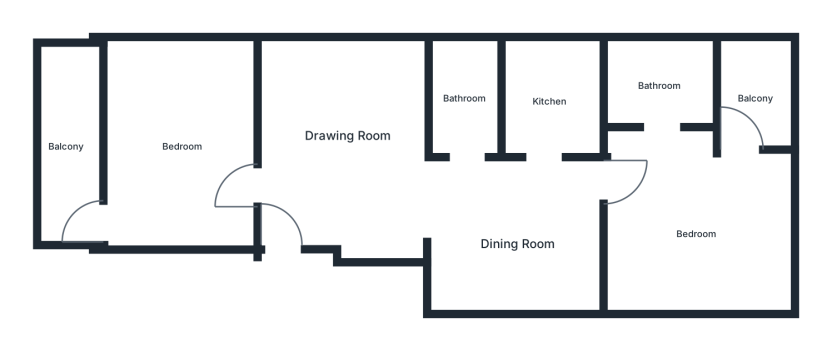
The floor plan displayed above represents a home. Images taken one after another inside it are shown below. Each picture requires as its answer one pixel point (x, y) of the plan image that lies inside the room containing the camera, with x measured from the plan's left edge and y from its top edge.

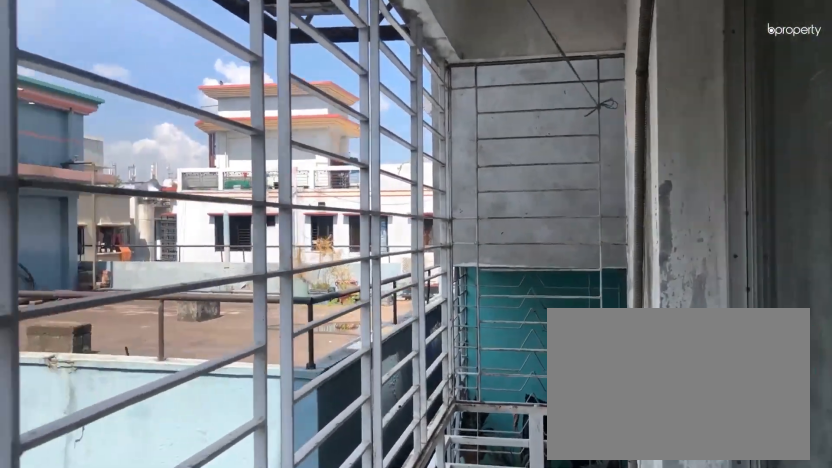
(65, 144)
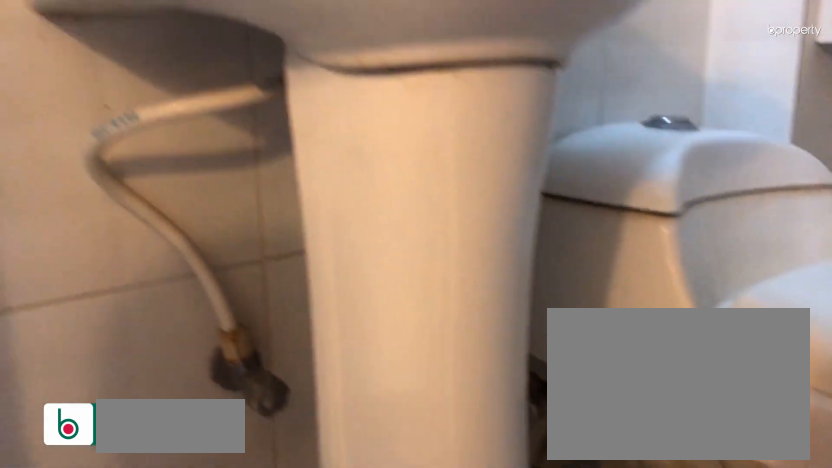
(465, 97)
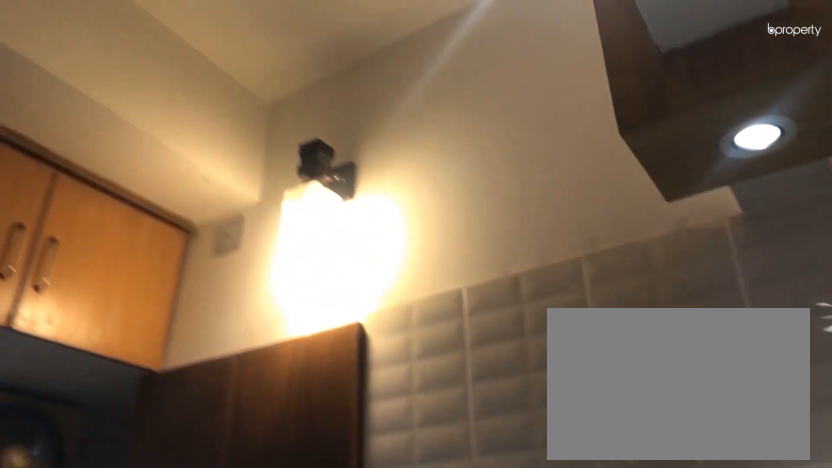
(549, 99)
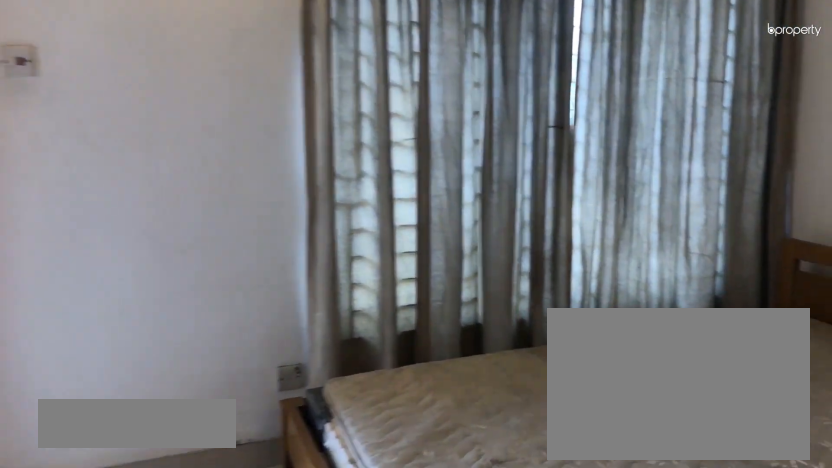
(695, 232)
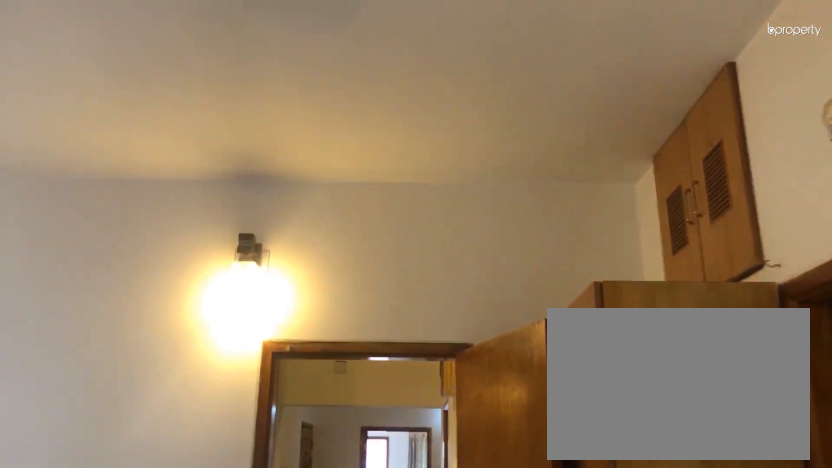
(696, 232)
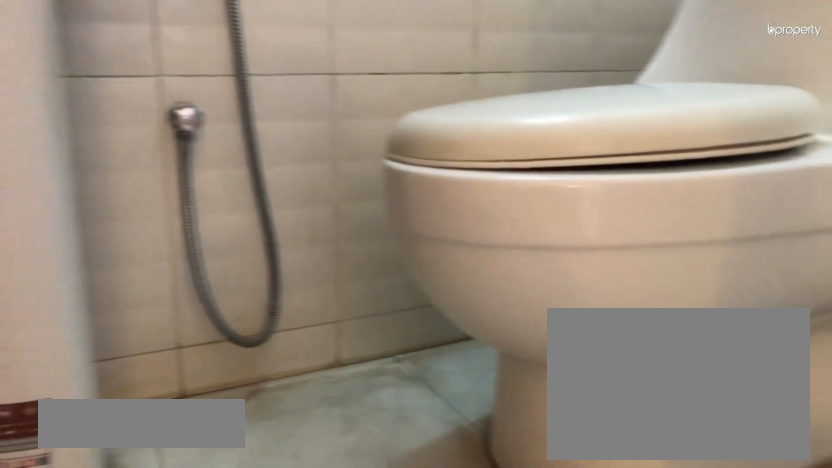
(658, 84)
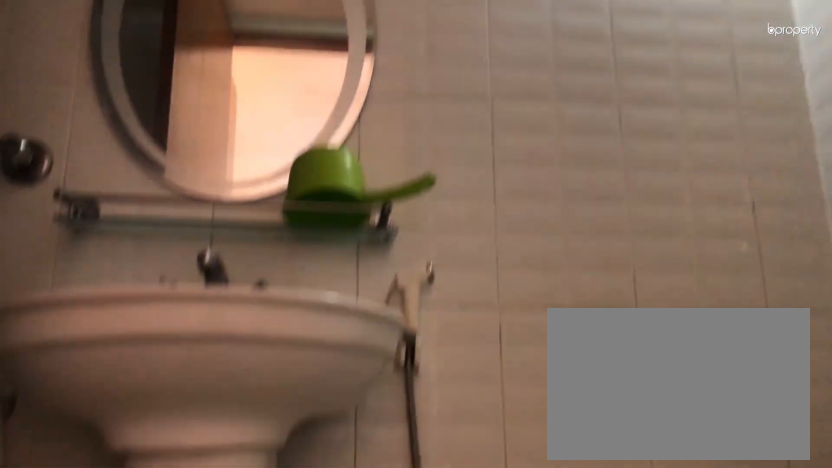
(658, 84)
